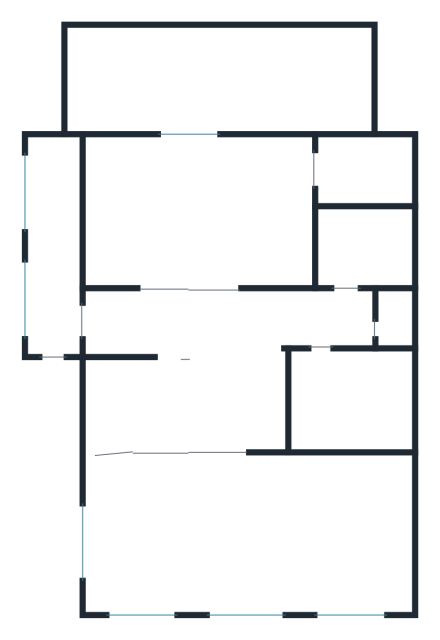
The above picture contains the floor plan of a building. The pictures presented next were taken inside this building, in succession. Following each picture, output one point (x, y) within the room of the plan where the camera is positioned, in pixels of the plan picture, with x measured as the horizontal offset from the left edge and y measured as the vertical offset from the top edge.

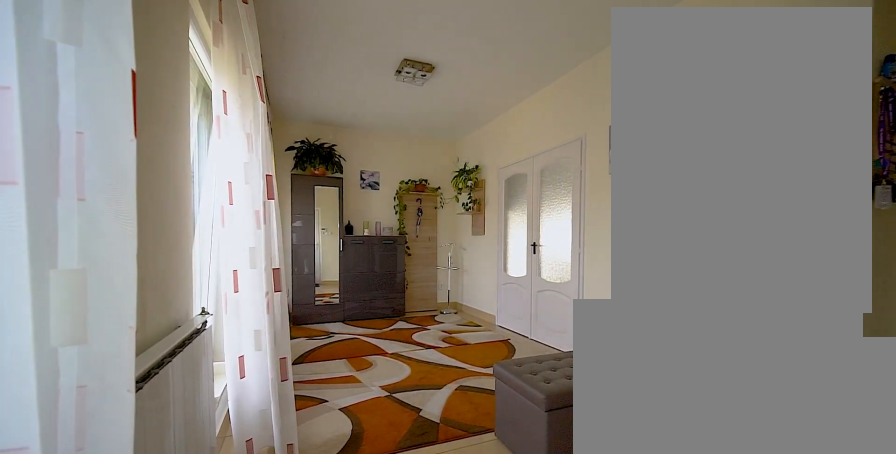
(54, 281)
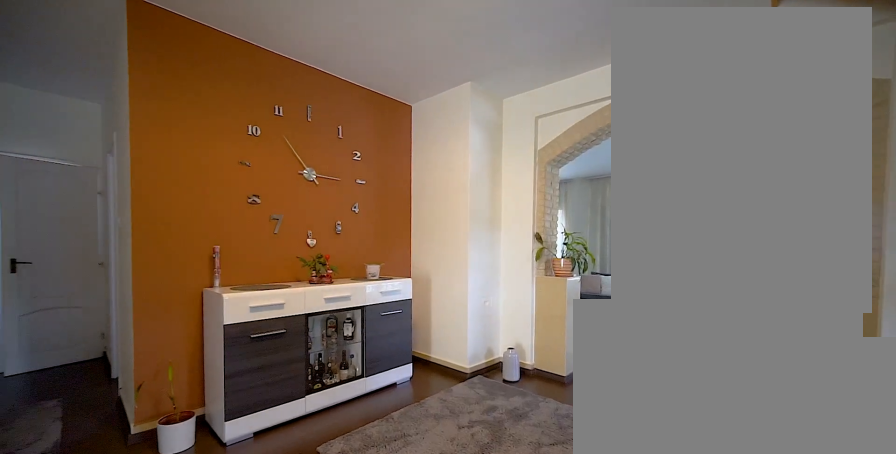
(207, 373)
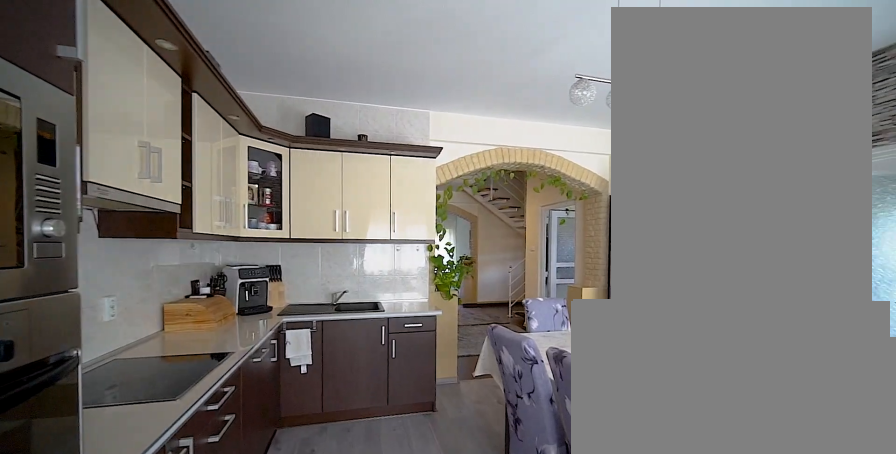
(202, 222)
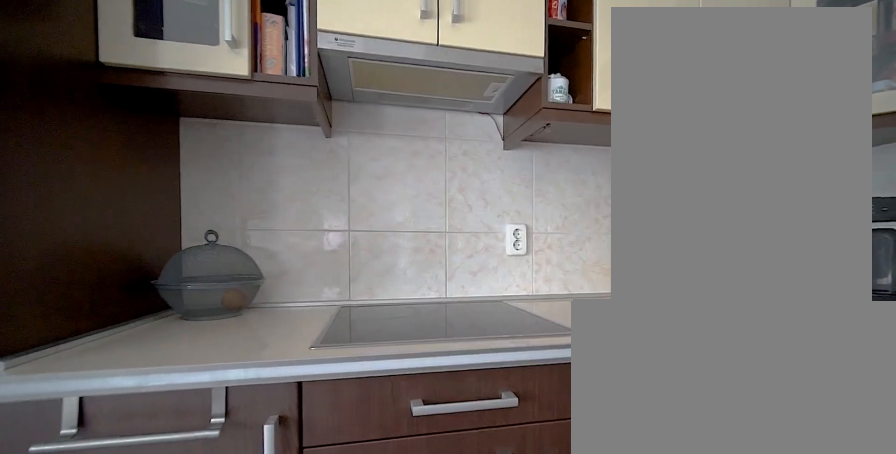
(201, 222)
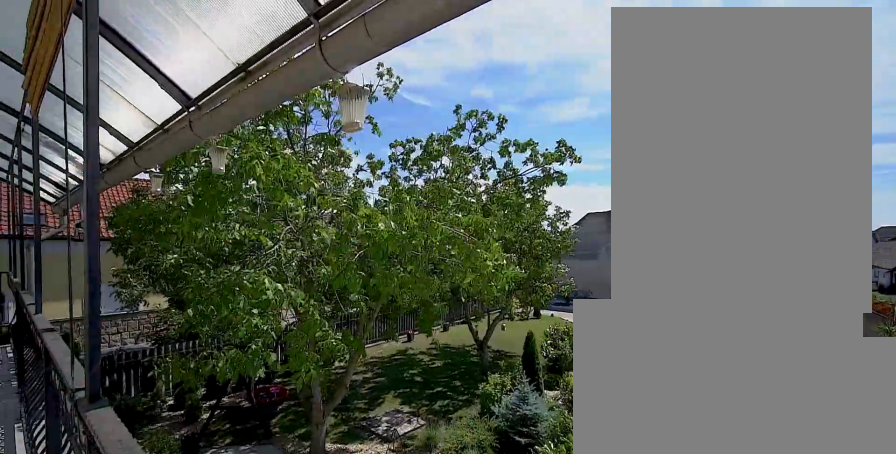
(233, 75)
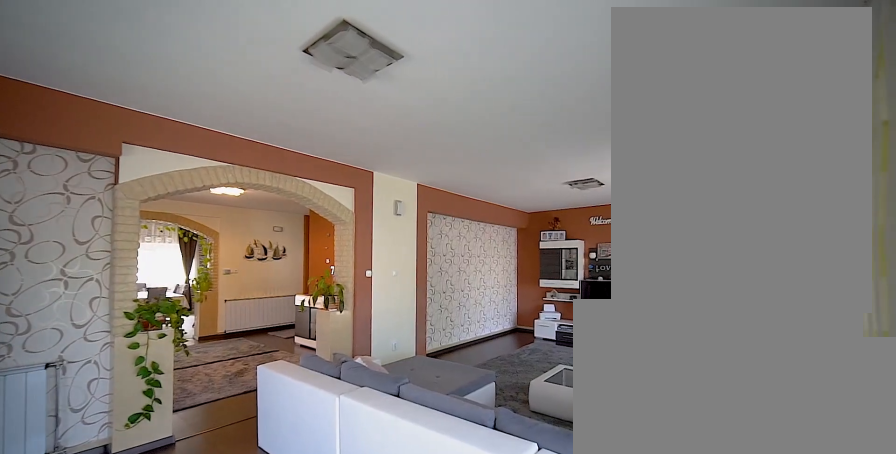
(255, 534)
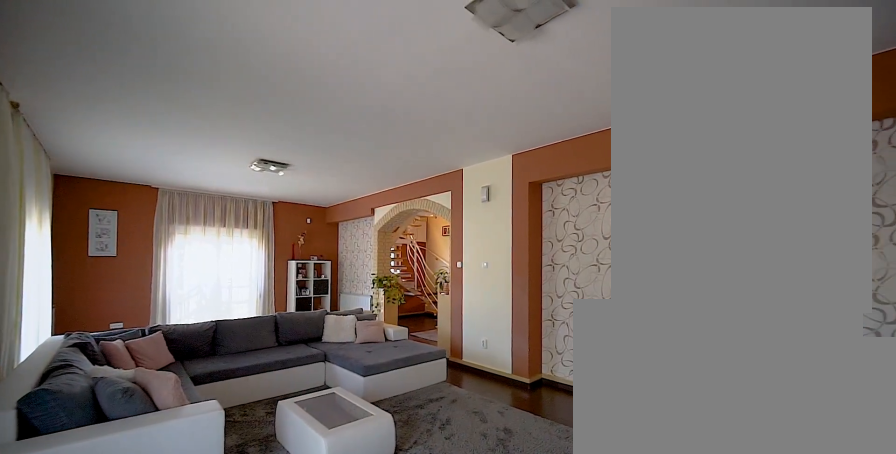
(255, 534)
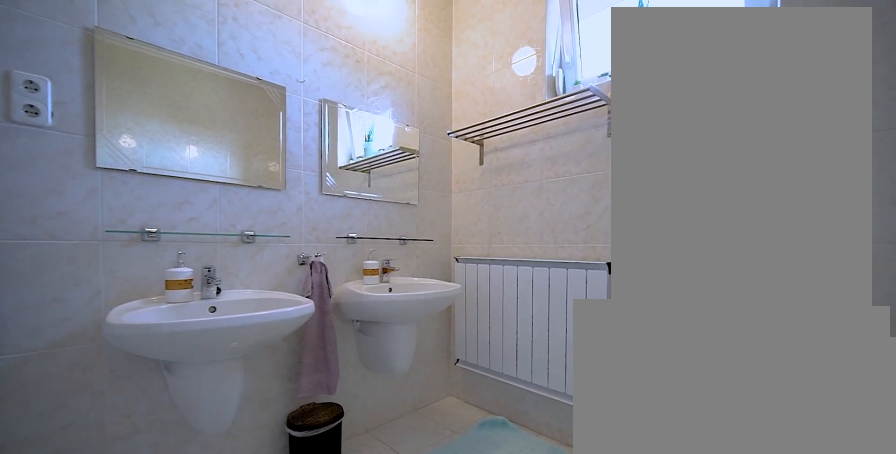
(356, 396)
